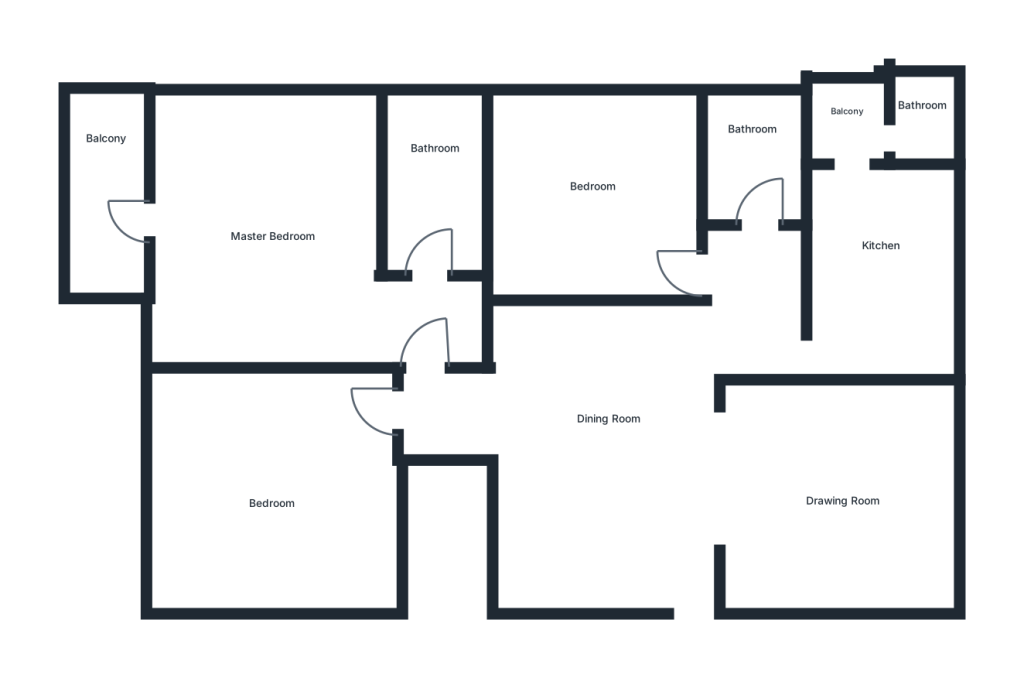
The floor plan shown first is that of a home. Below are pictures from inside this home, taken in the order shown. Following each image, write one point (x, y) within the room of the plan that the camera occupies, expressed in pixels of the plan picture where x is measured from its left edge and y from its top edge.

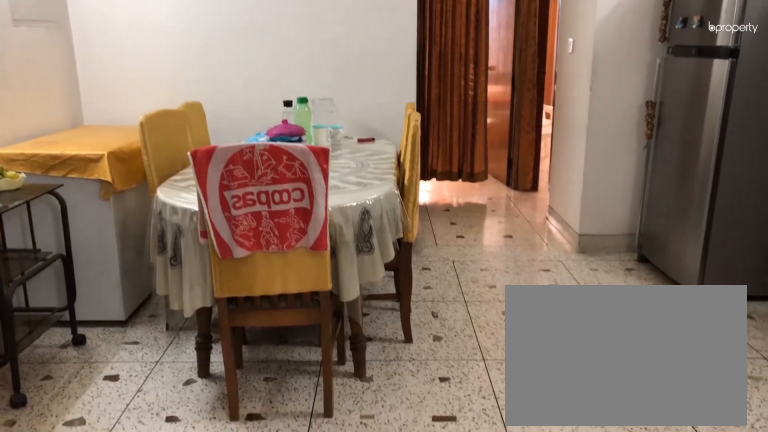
(618, 453)
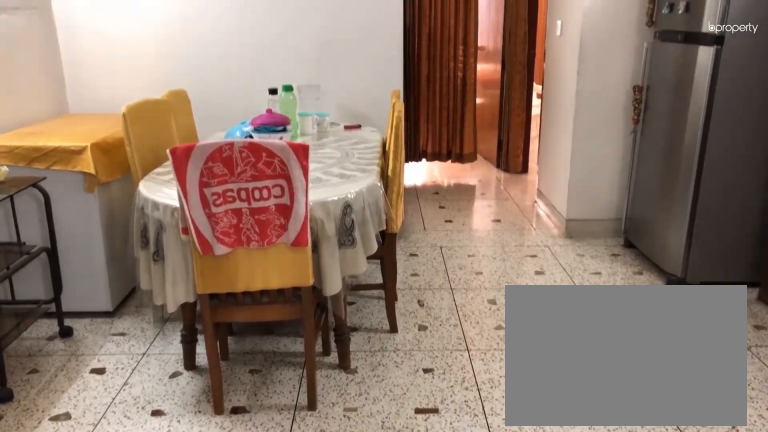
(618, 453)
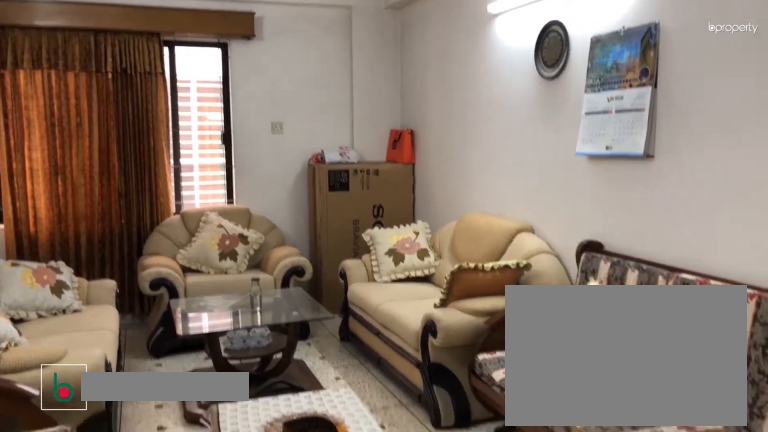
(839, 496)
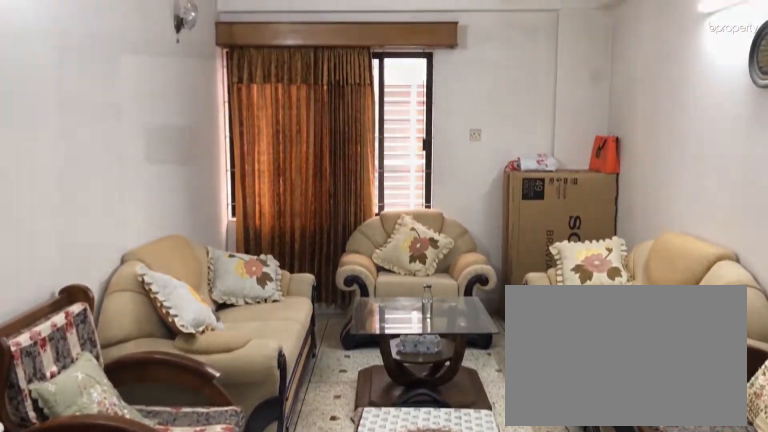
(838, 495)
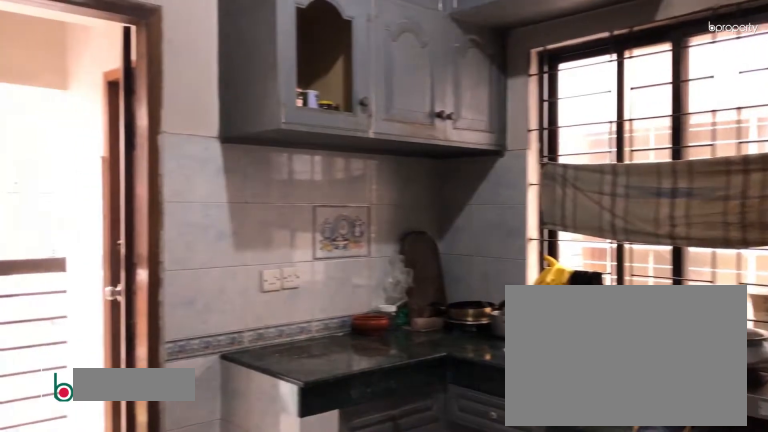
(895, 262)
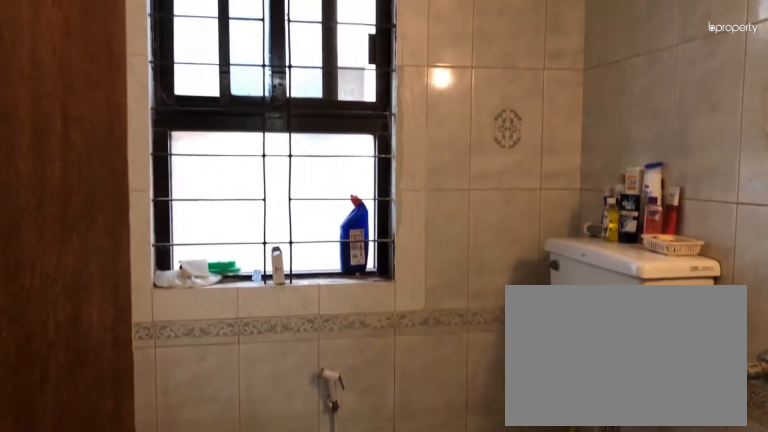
(748, 167)
